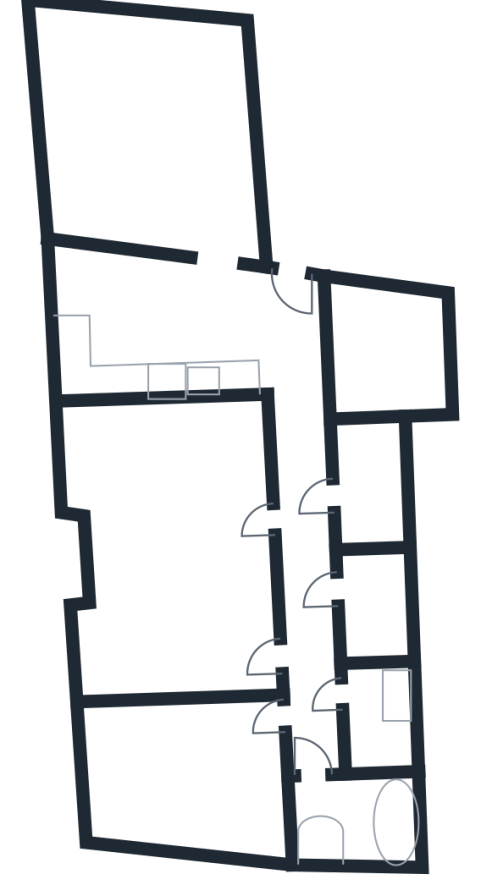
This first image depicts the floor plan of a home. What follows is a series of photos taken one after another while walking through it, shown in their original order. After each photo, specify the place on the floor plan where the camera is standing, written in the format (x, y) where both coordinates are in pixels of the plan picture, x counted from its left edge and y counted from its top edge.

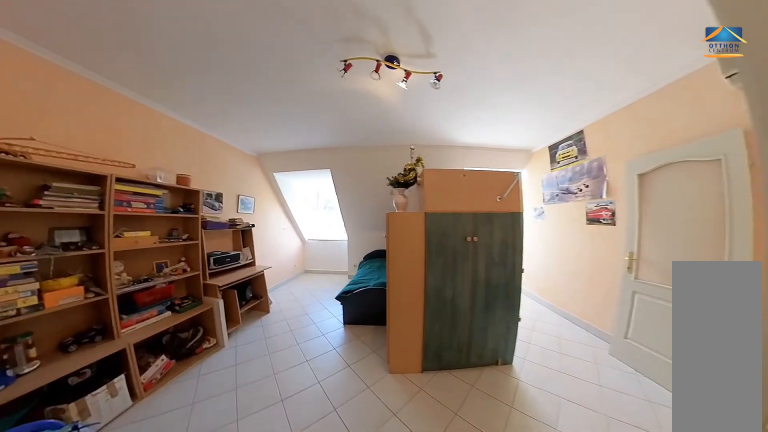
(262, 529)
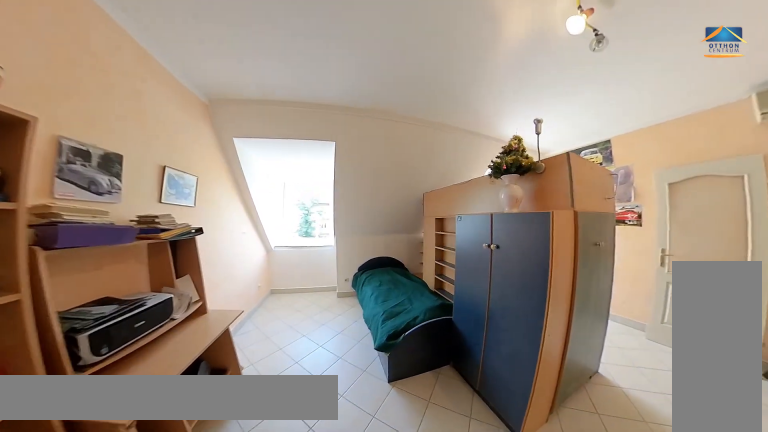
(236, 520)
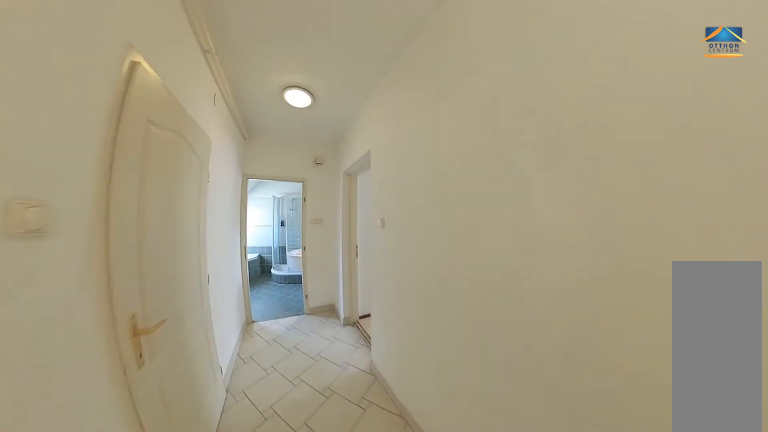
(329, 608)
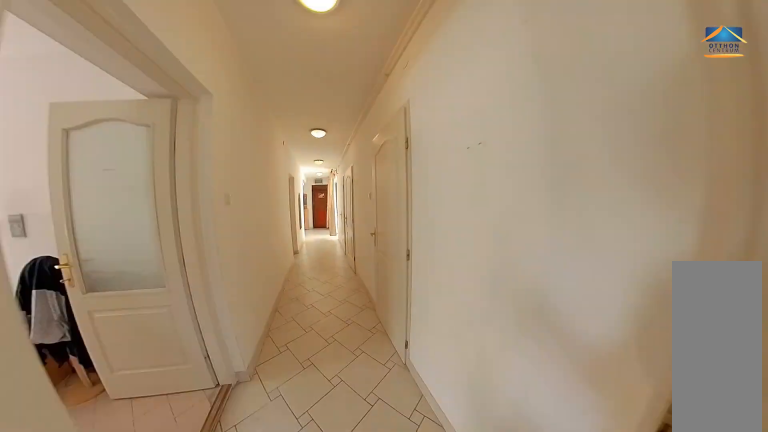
(316, 729)
